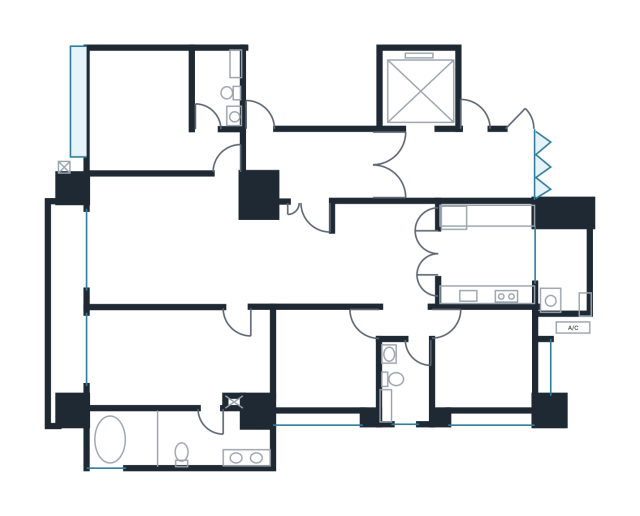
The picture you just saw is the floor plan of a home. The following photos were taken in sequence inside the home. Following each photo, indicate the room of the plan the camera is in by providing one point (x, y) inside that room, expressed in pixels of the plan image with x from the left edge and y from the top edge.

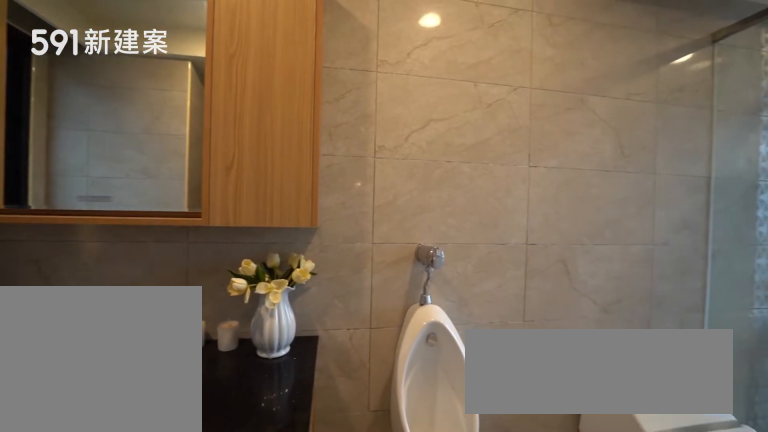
(172, 441)
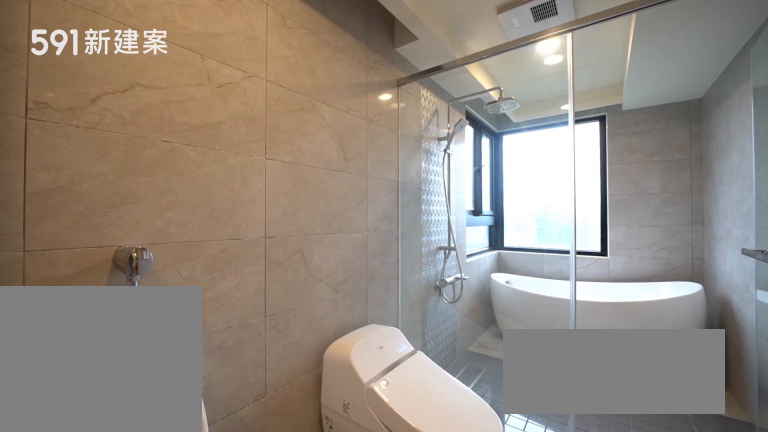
(172, 441)
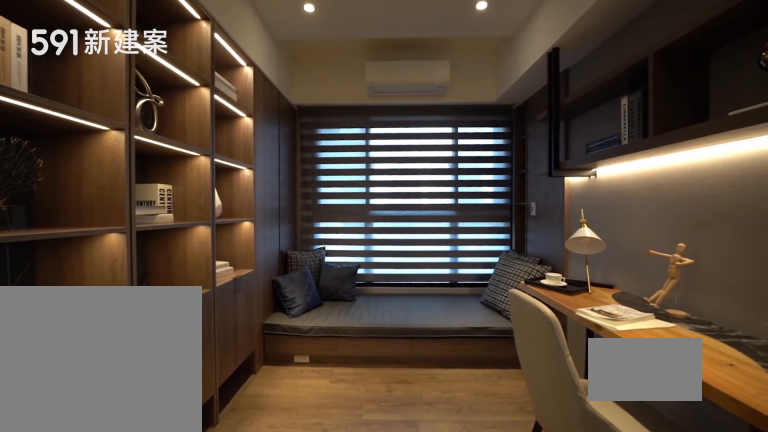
(326, 358)
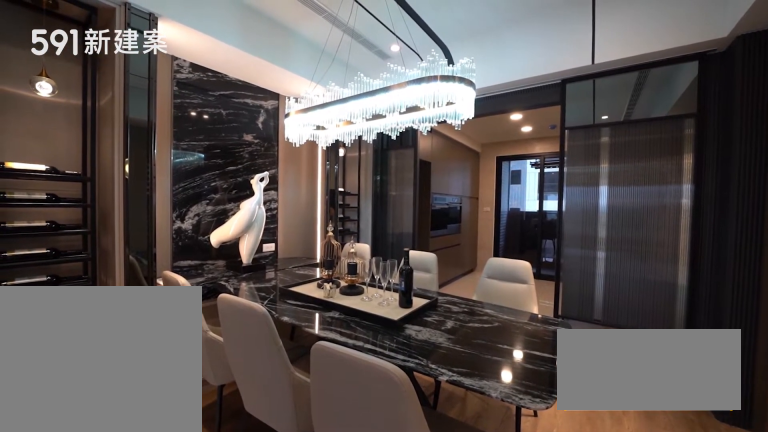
(381, 252)
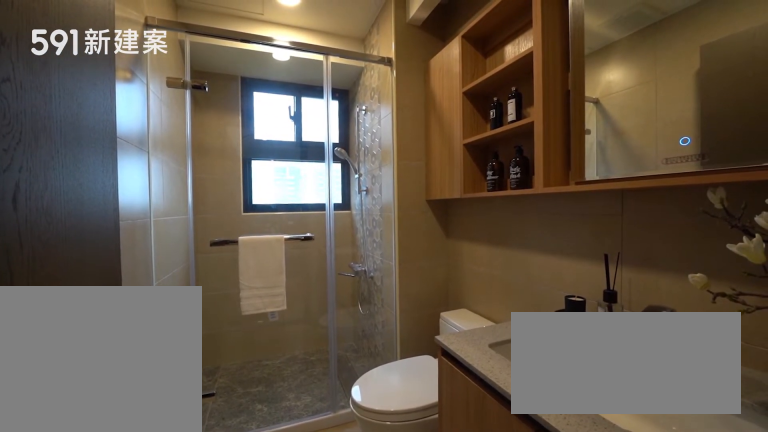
(406, 383)
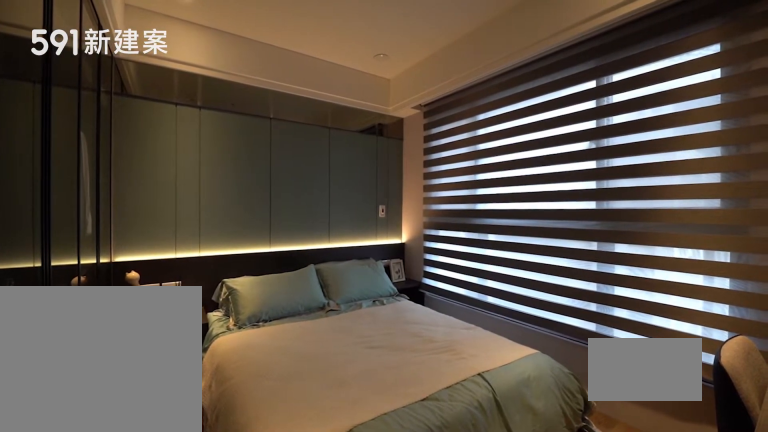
(484, 359)
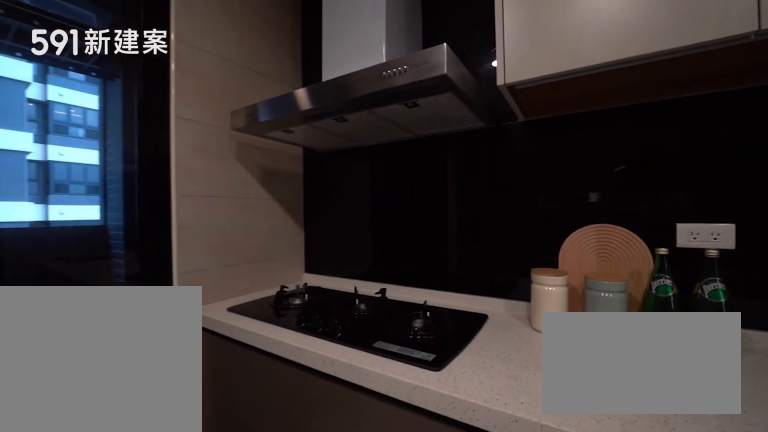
(487, 255)
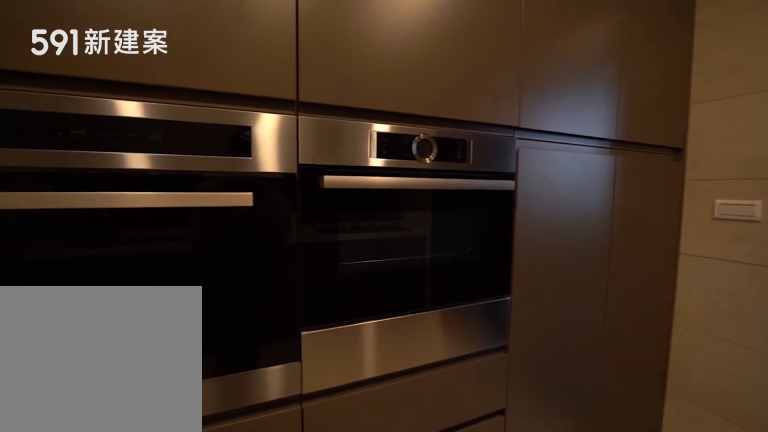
(487, 255)
